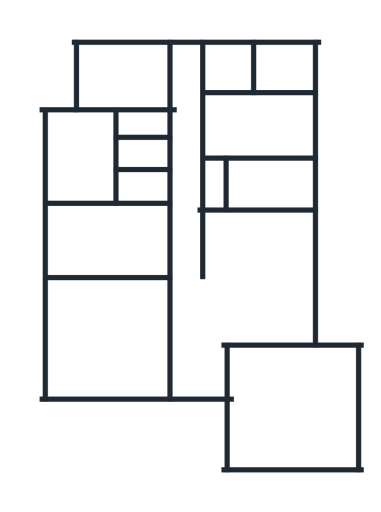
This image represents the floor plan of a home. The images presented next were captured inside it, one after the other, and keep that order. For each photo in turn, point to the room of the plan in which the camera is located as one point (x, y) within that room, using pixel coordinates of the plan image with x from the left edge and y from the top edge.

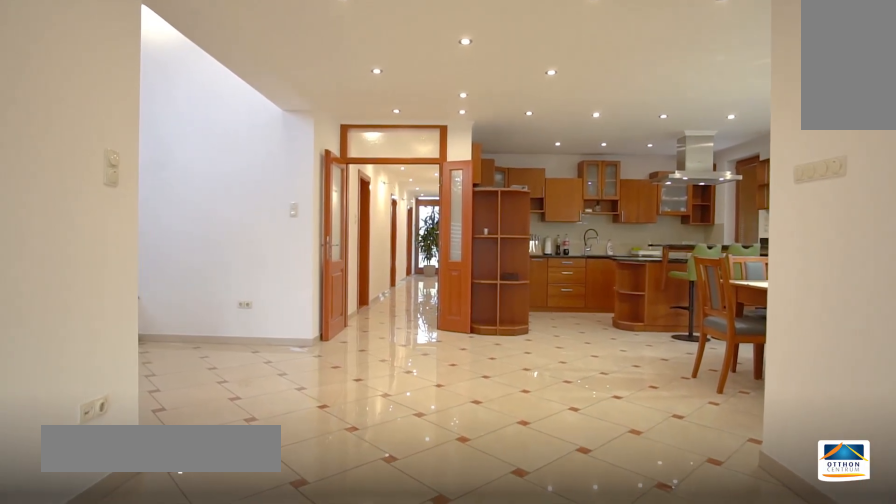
(199, 362)
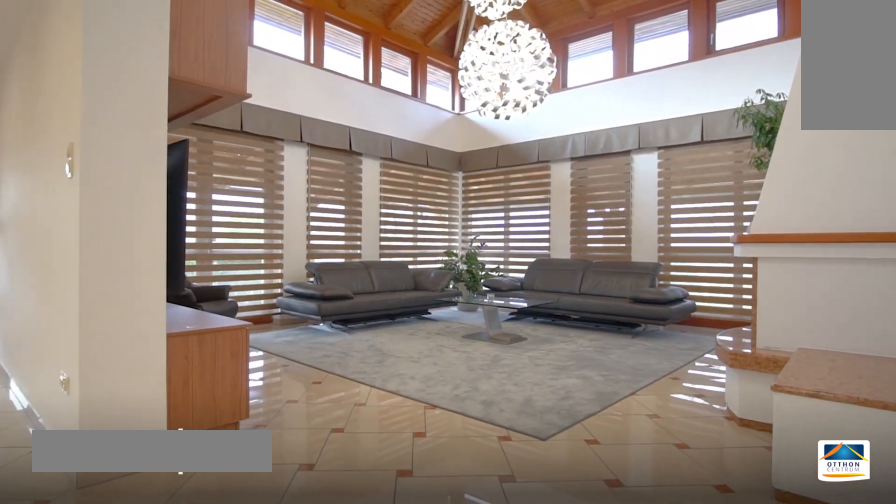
(110, 343)
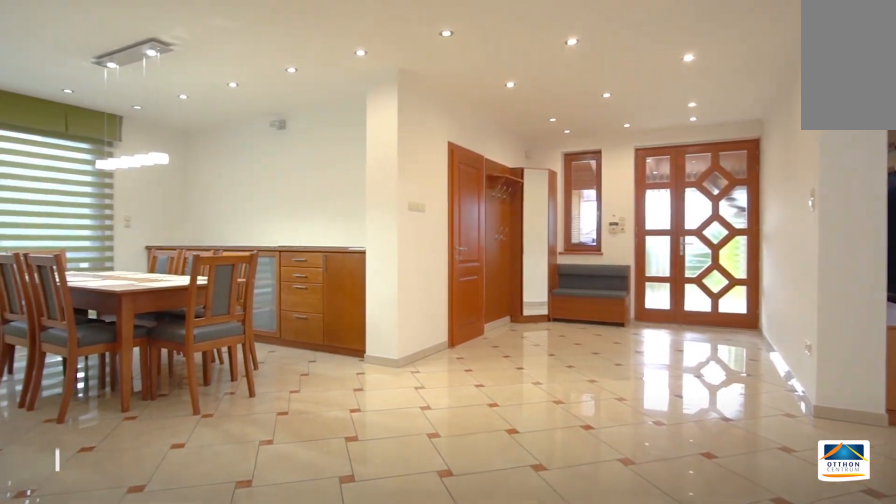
(265, 284)
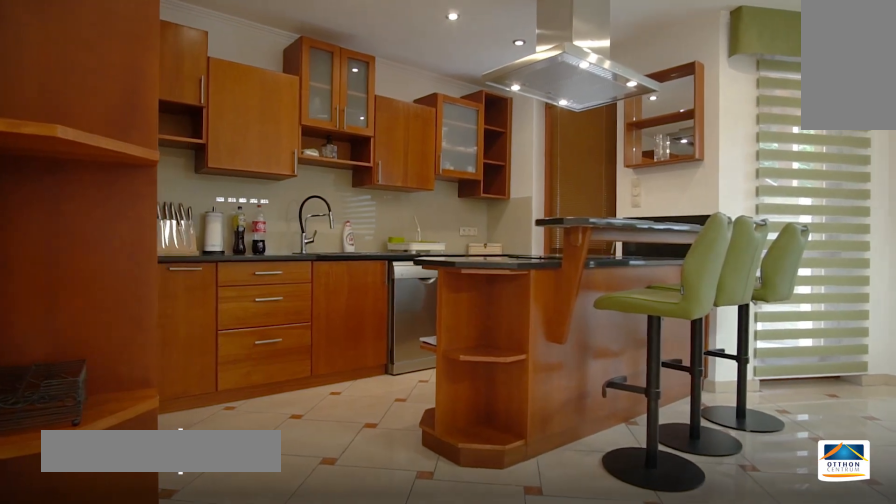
(265, 283)
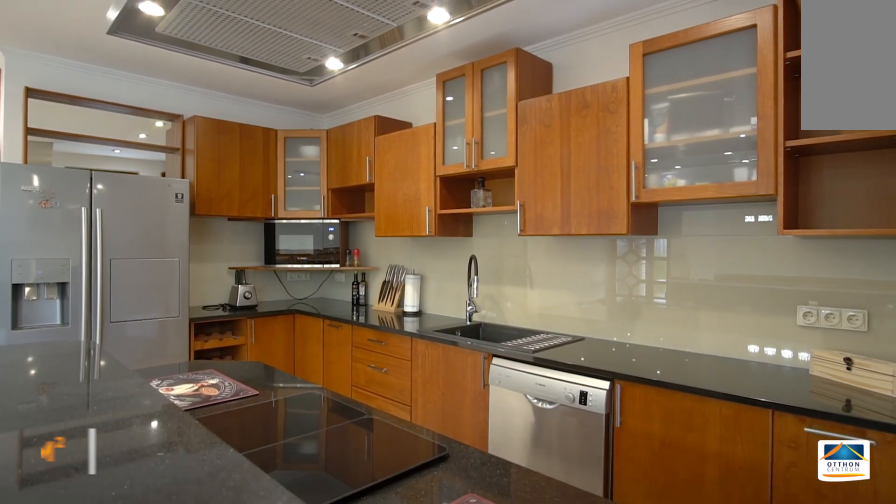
(258, 242)
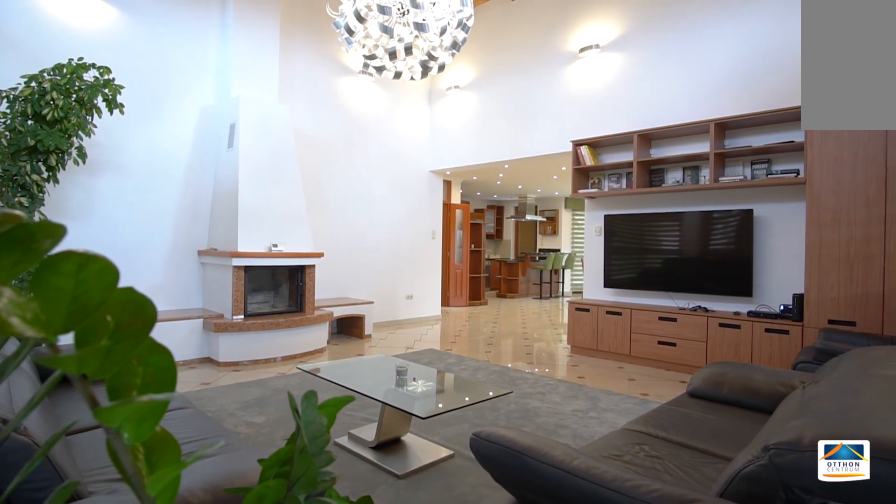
(111, 339)
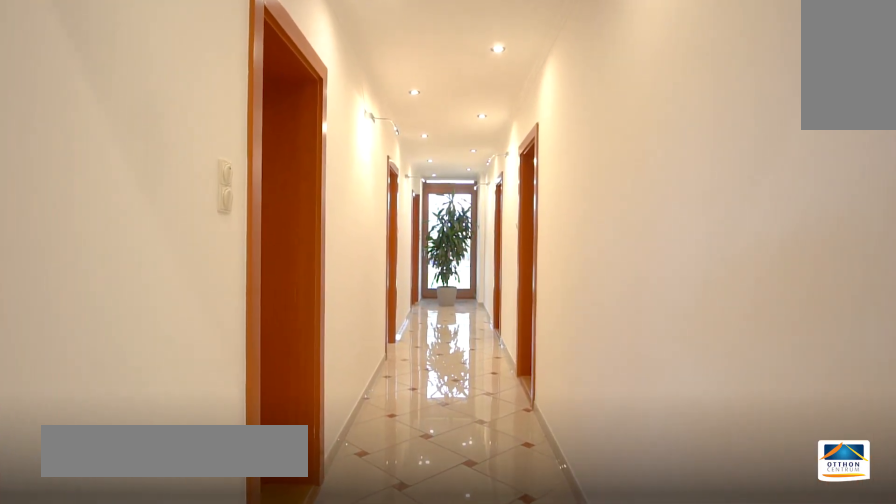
(190, 214)
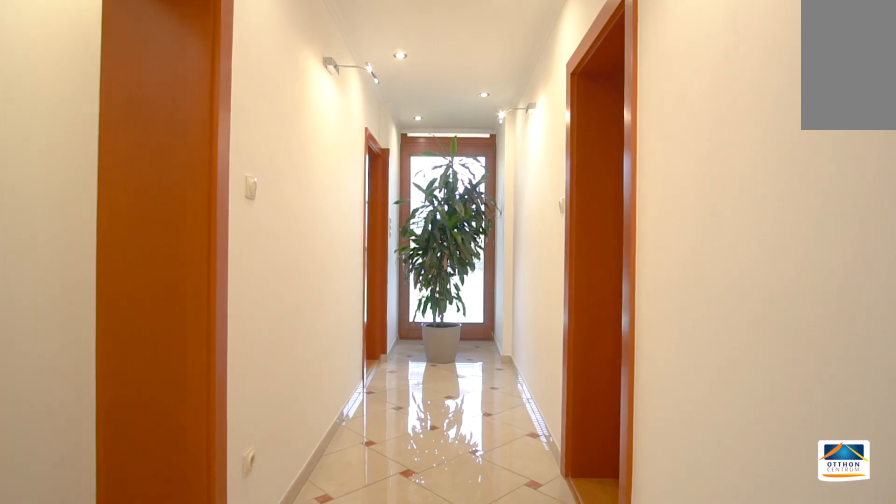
(190, 214)
